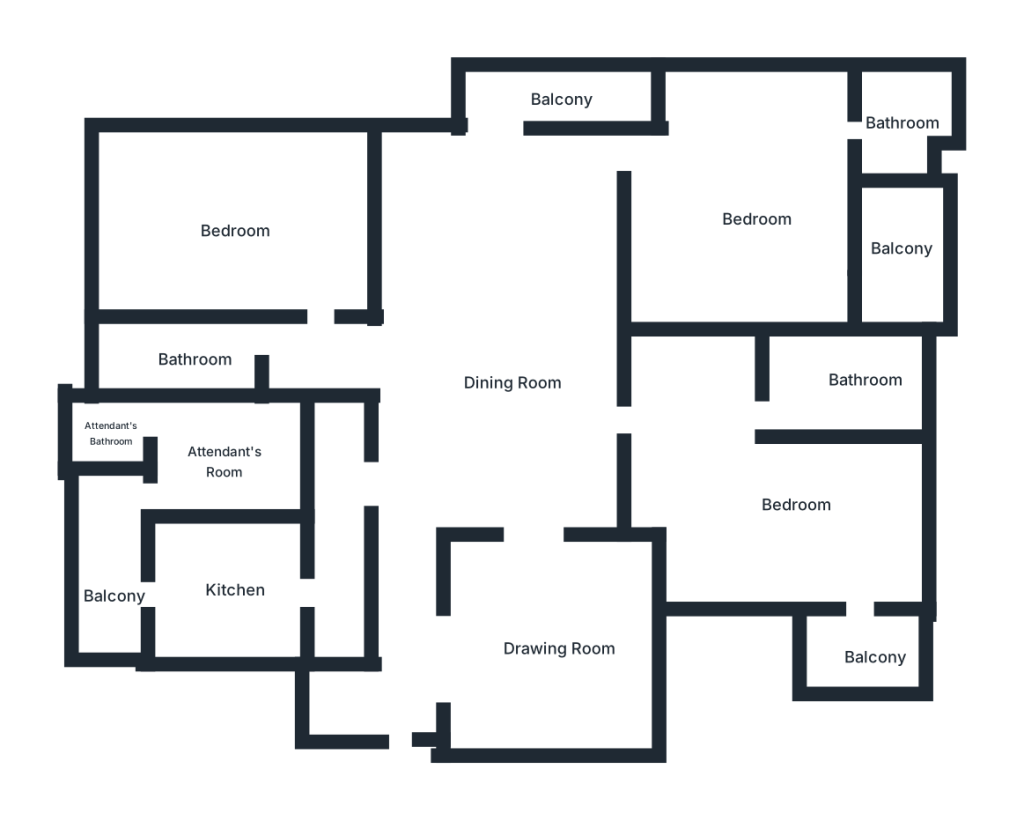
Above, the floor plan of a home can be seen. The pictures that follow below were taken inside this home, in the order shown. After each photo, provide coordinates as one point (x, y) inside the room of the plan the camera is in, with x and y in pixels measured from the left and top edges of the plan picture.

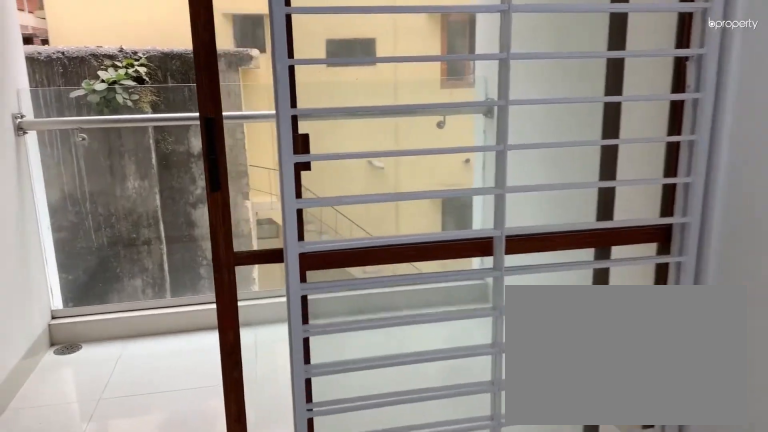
(759, 216)
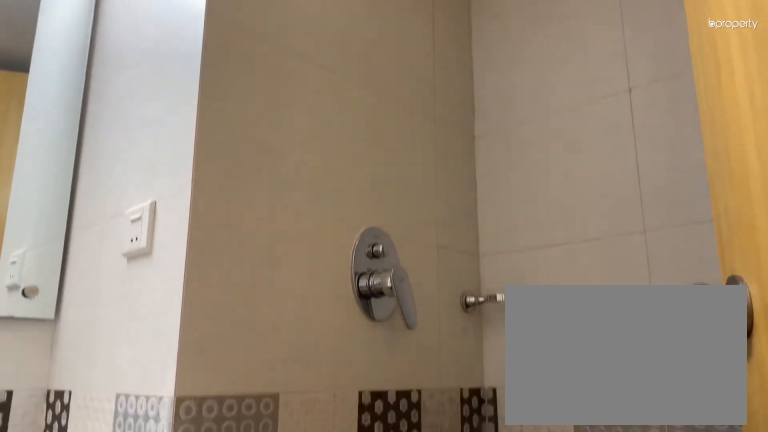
(906, 128)
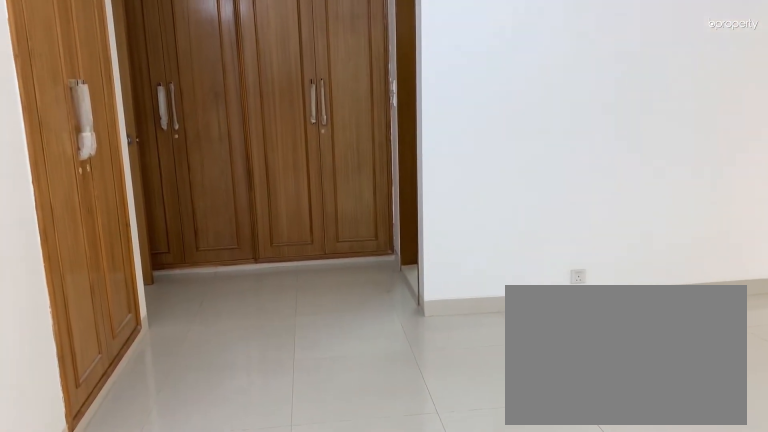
(797, 502)
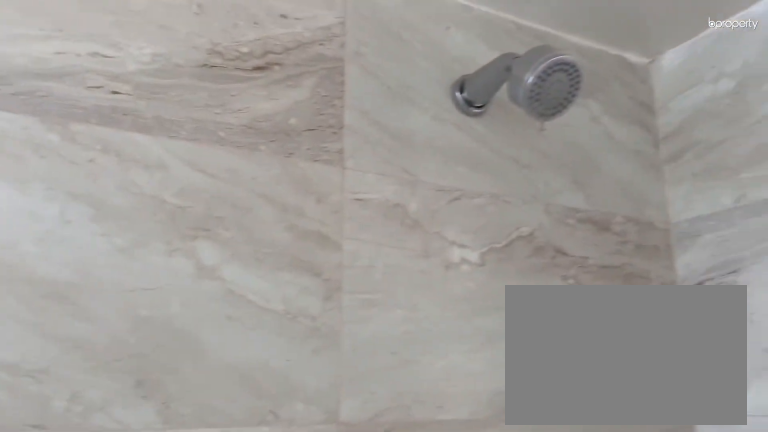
(862, 382)
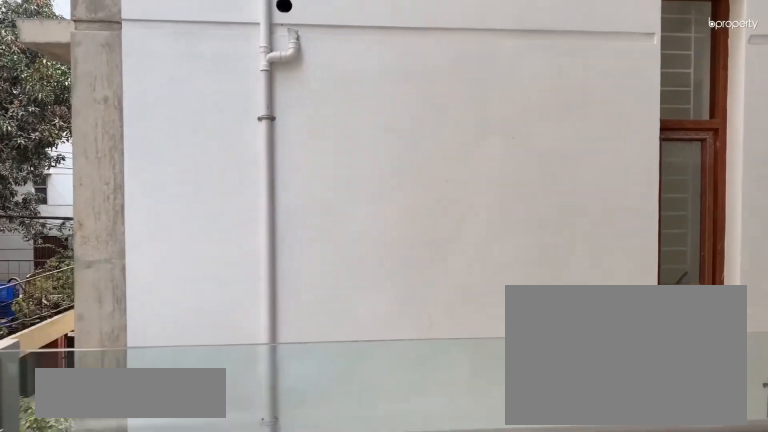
(868, 651)
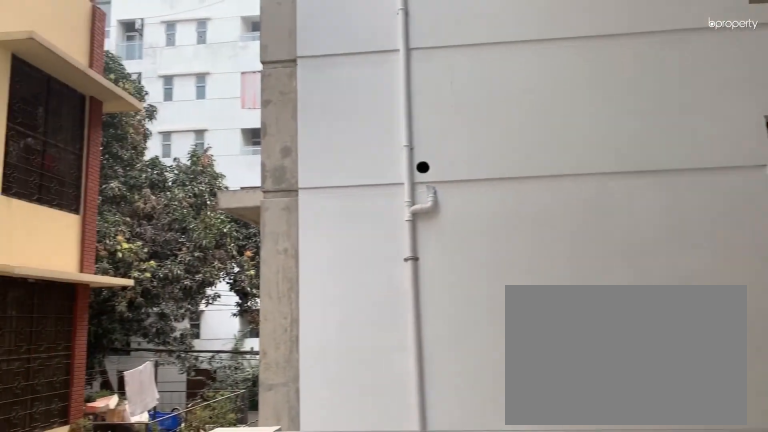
(868, 651)
